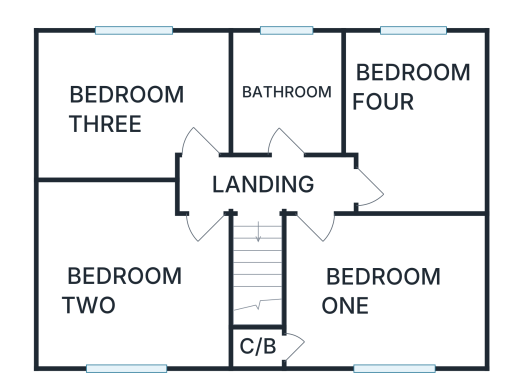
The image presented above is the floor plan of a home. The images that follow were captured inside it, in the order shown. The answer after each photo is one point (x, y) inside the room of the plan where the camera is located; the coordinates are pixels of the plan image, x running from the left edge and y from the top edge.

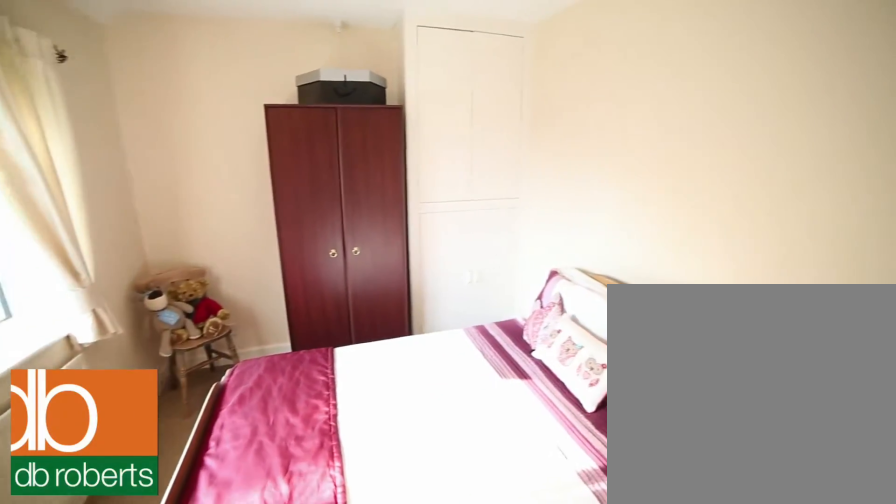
(134, 274)
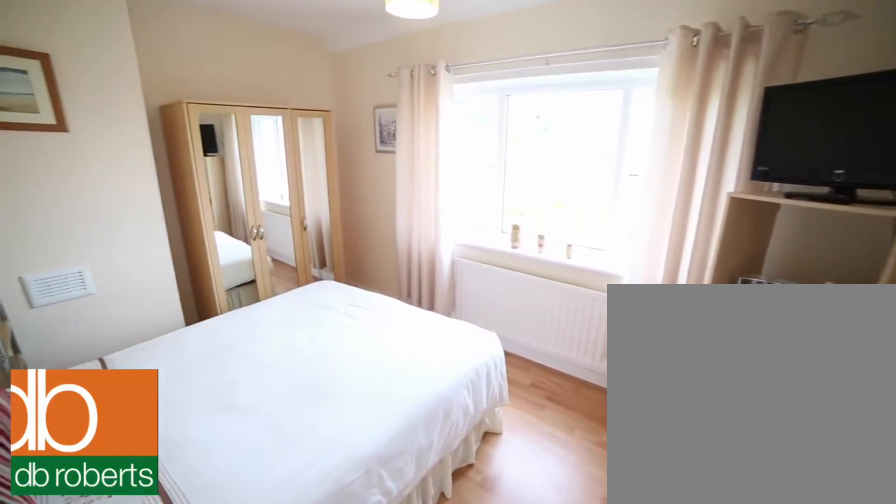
(130, 101)
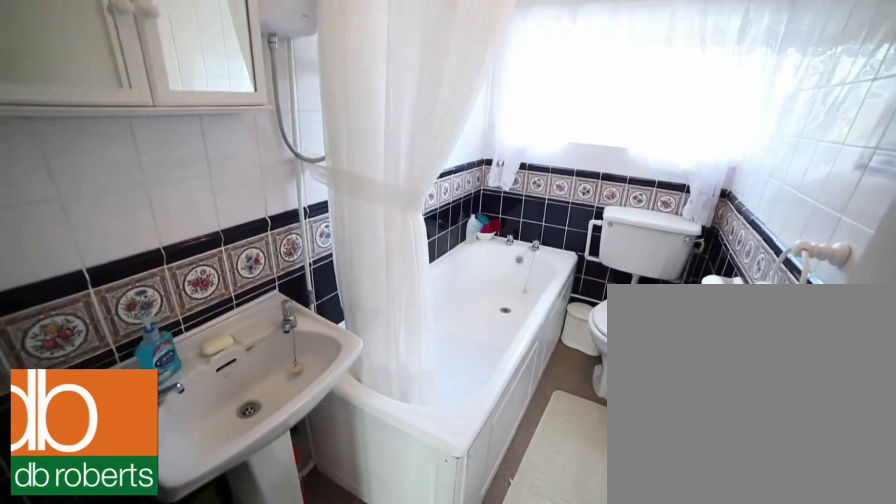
(287, 91)
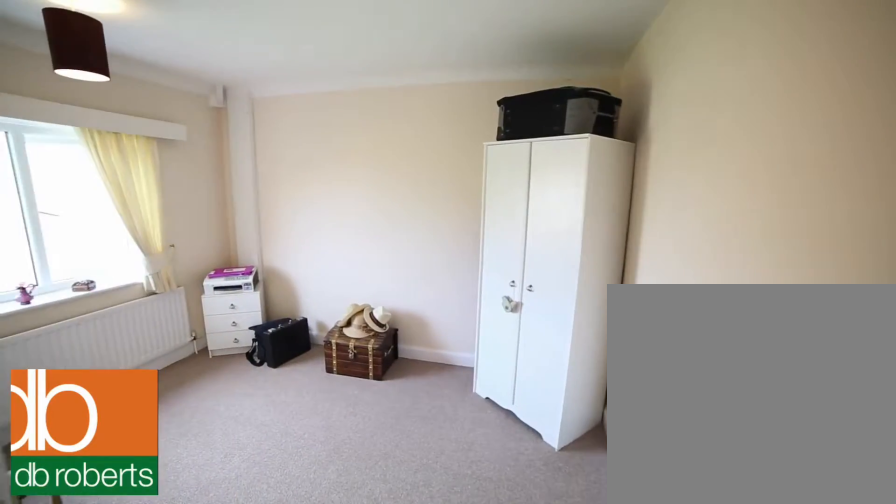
(418, 122)
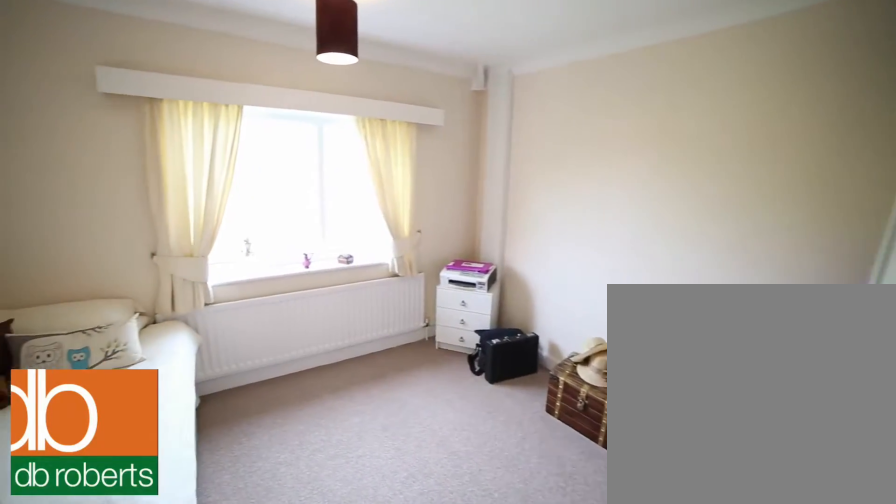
(418, 122)
